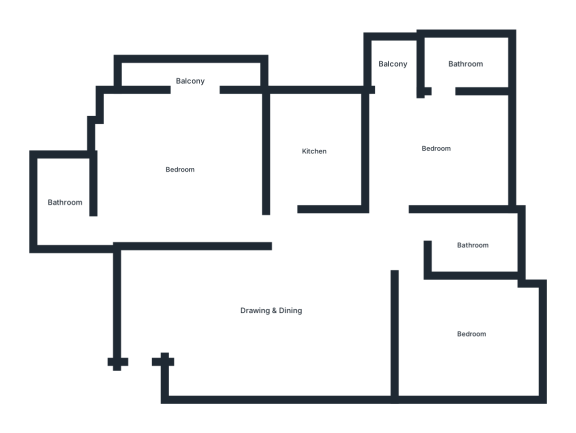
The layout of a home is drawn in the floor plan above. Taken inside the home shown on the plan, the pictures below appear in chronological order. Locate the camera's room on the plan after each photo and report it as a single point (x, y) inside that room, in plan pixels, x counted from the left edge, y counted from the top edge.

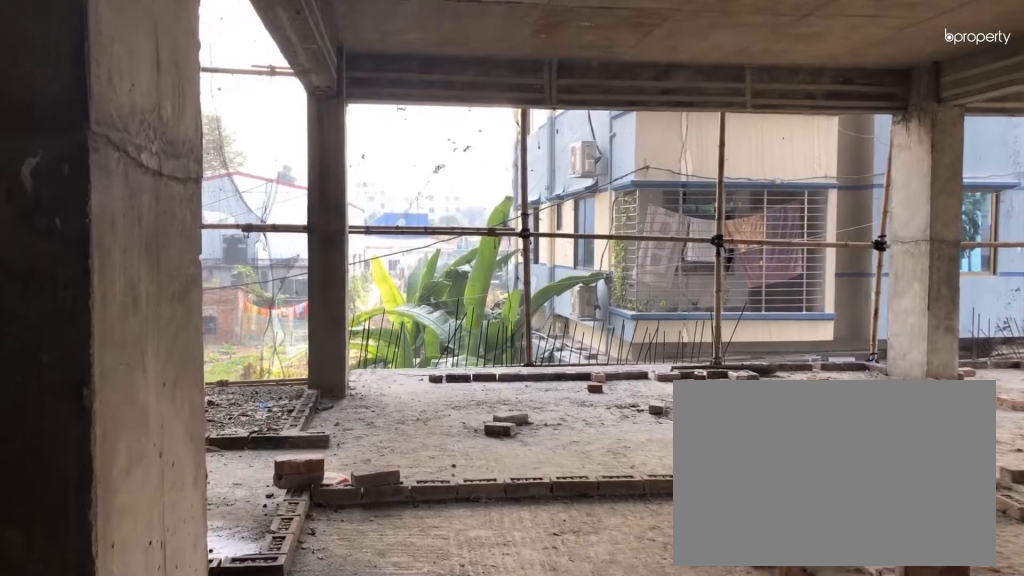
(142, 365)
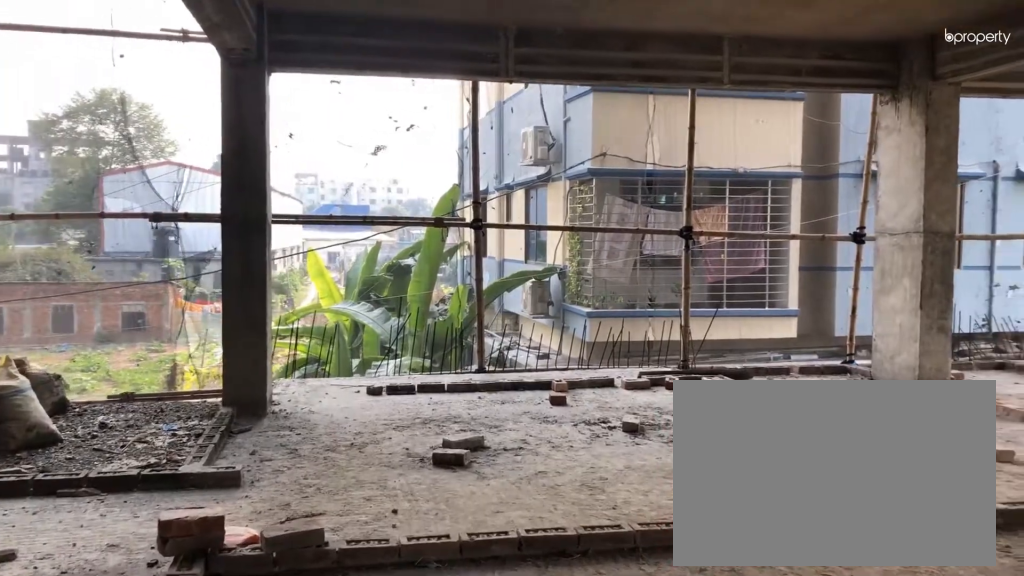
(142, 365)
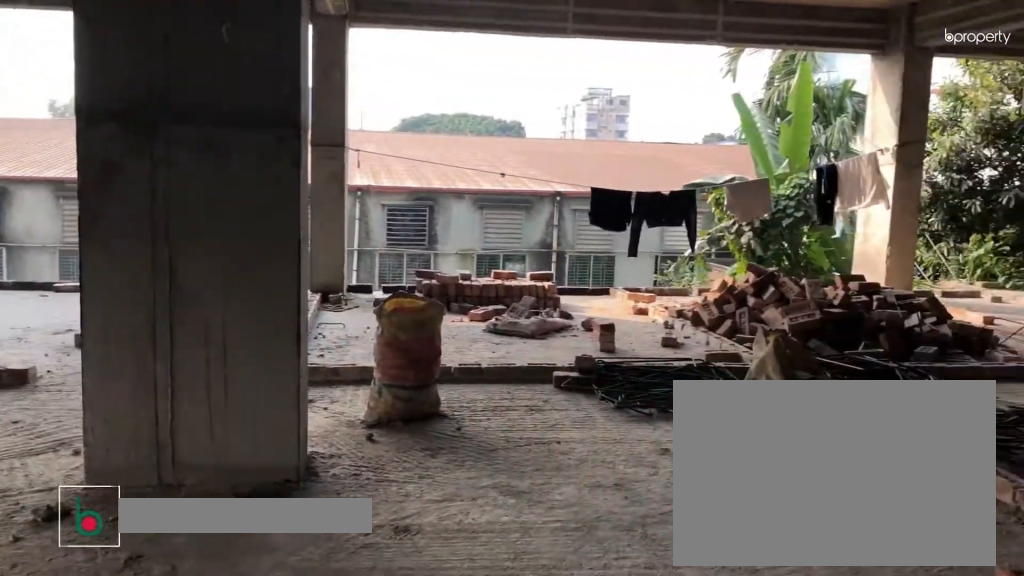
(270, 313)
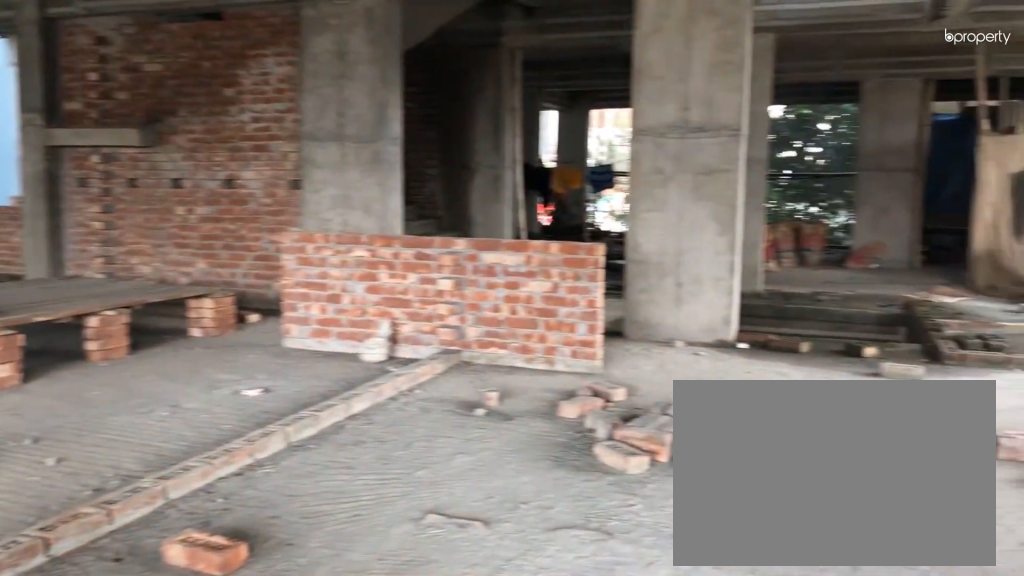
(271, 313)
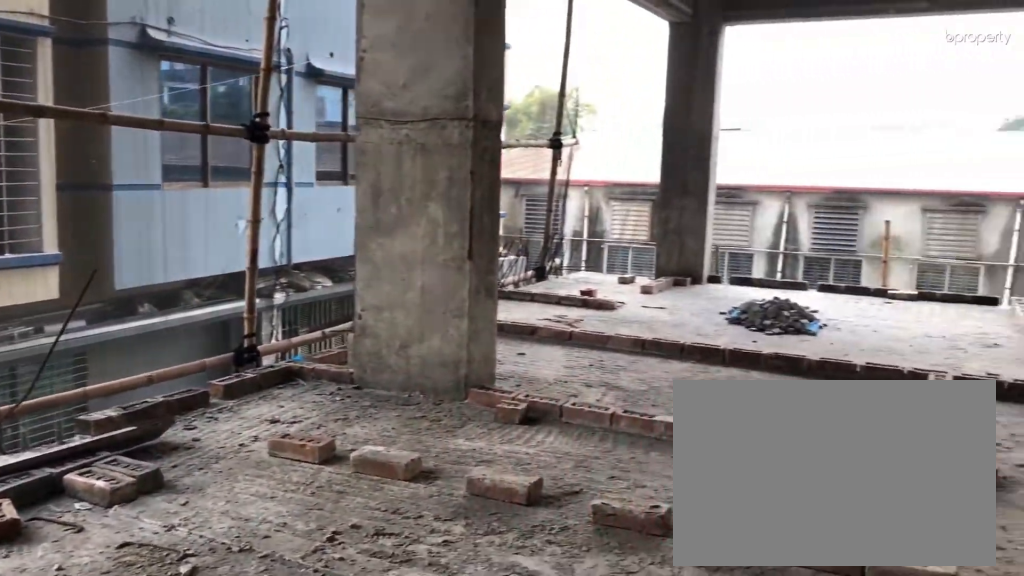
(178, 169)
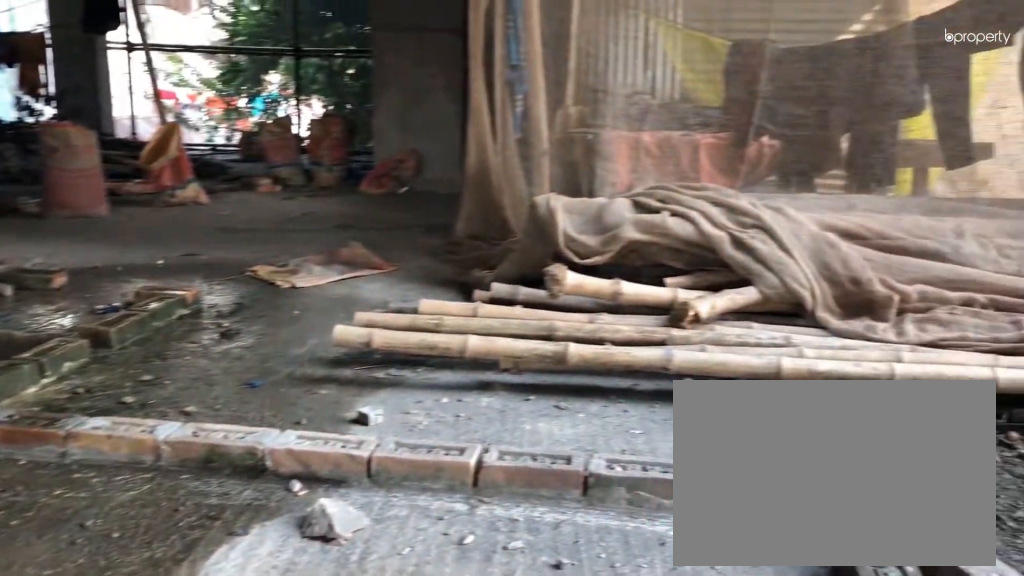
(64, 202)
